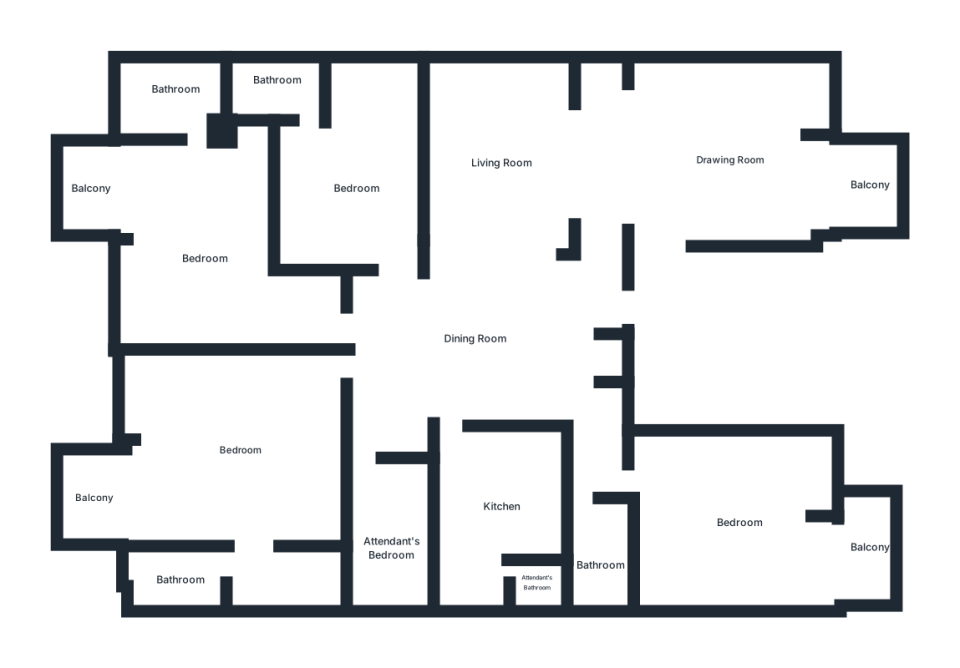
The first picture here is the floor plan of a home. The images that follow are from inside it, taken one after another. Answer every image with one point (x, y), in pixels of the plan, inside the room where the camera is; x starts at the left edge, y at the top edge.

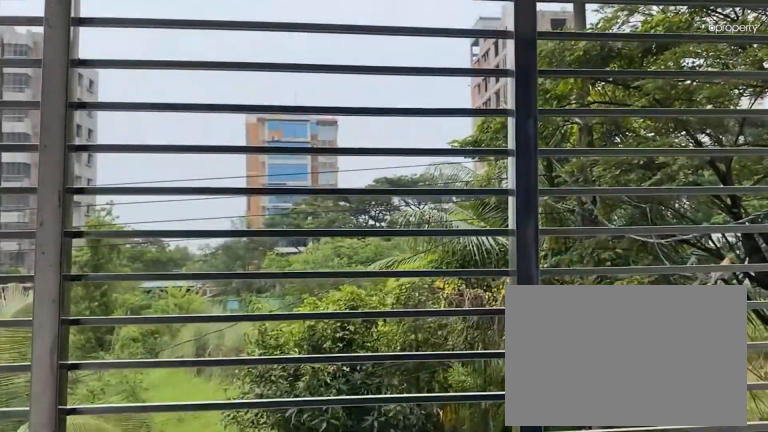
(96, 191)
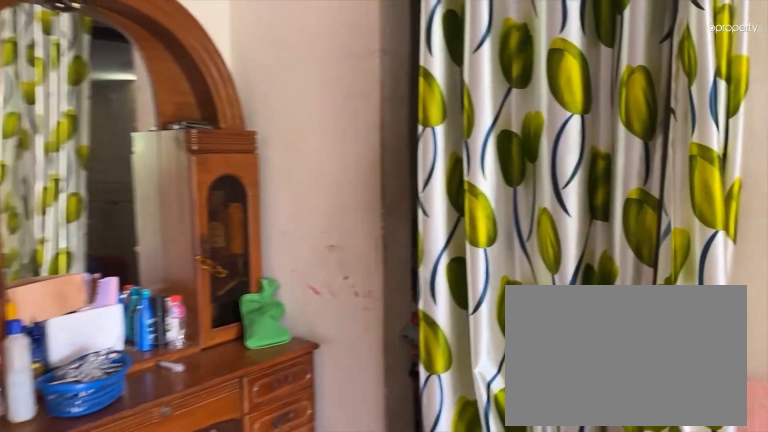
(241, 446)
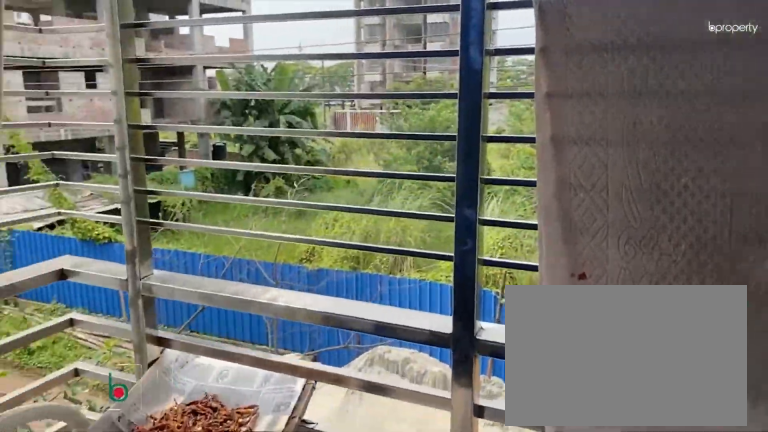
(95, 497)
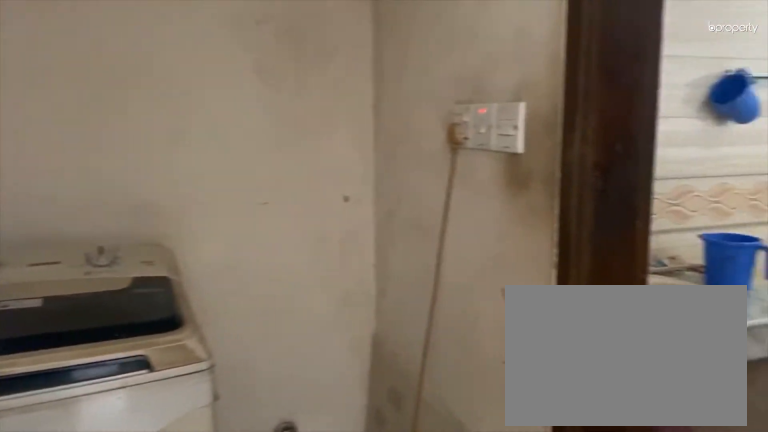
(242, 534)
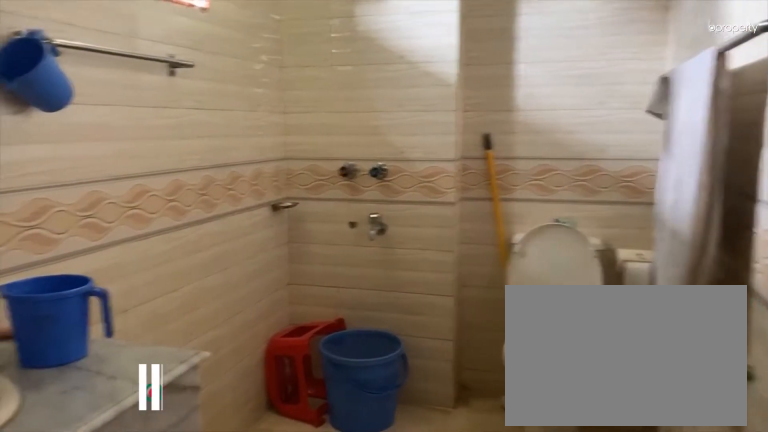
(181, 580)
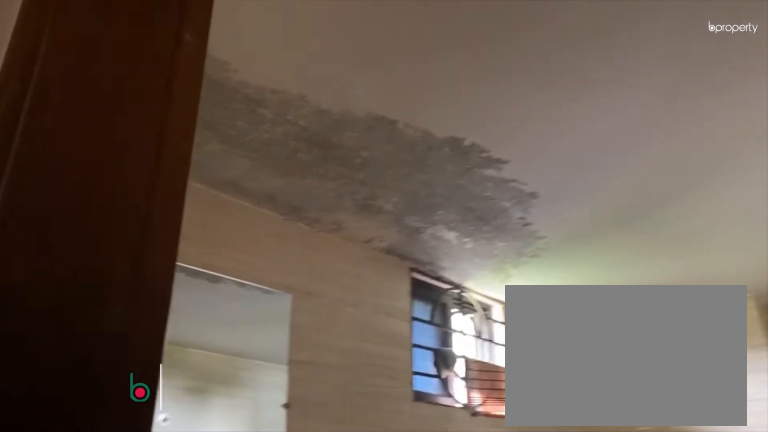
(181, 580)
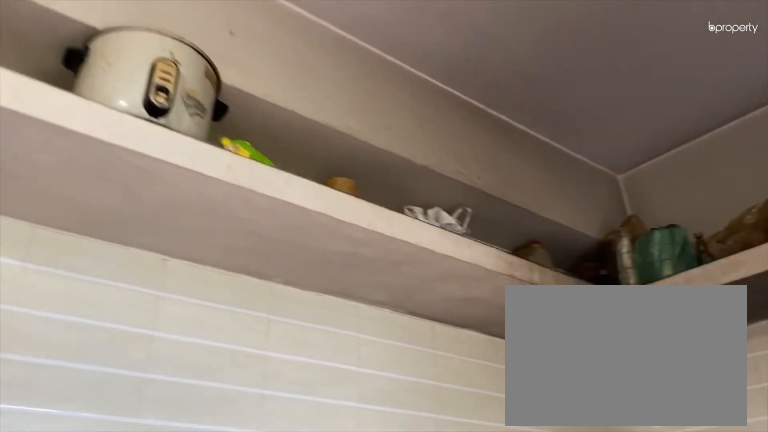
(503, 506)
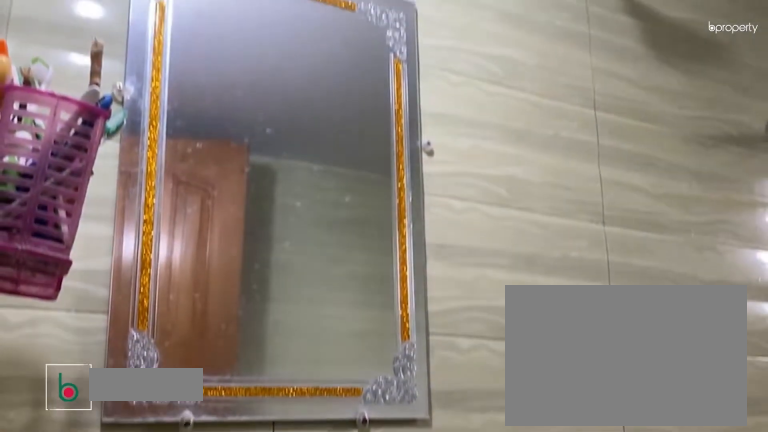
(601, 560)
